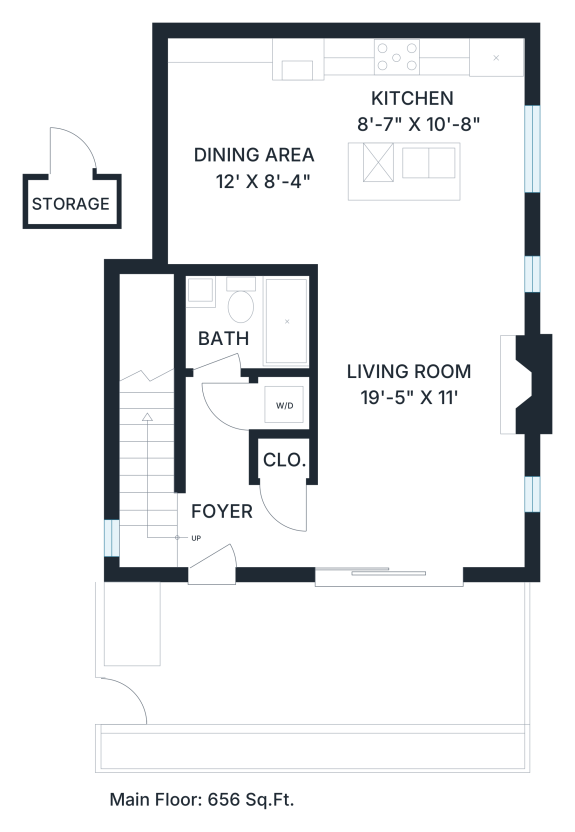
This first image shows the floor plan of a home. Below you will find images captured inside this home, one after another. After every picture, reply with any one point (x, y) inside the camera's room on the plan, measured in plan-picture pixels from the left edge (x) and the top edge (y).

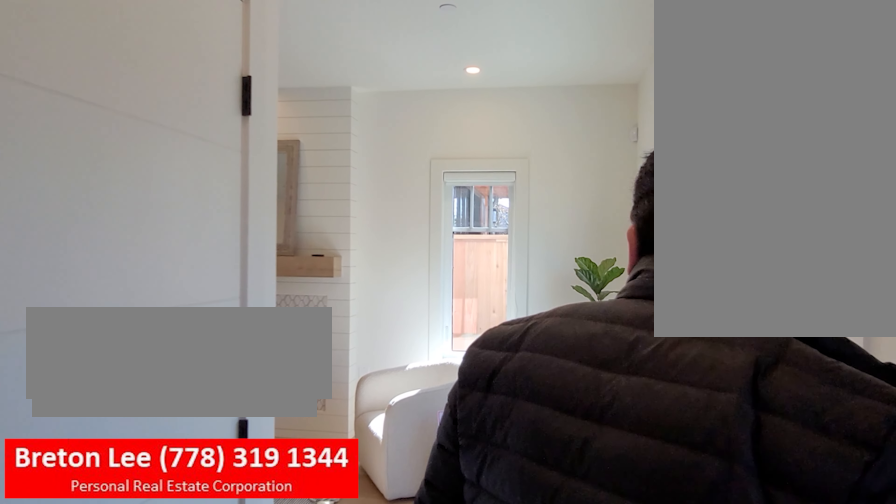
(405, 449)
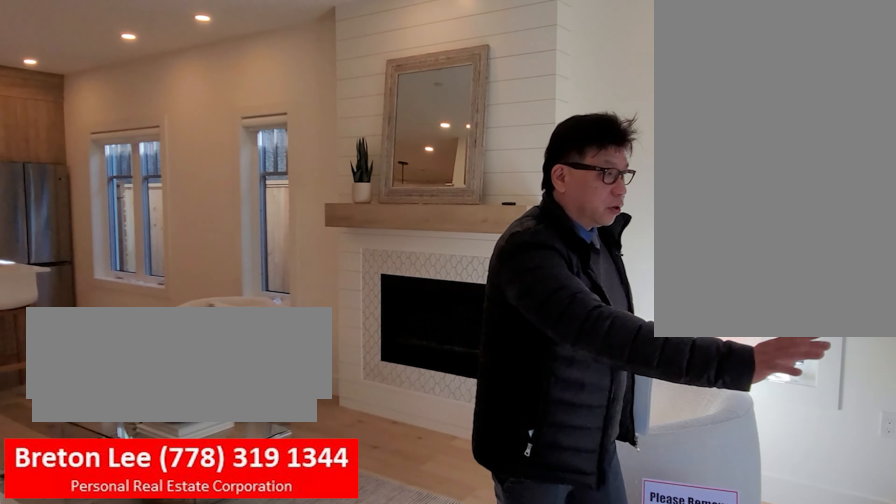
(405, 449)
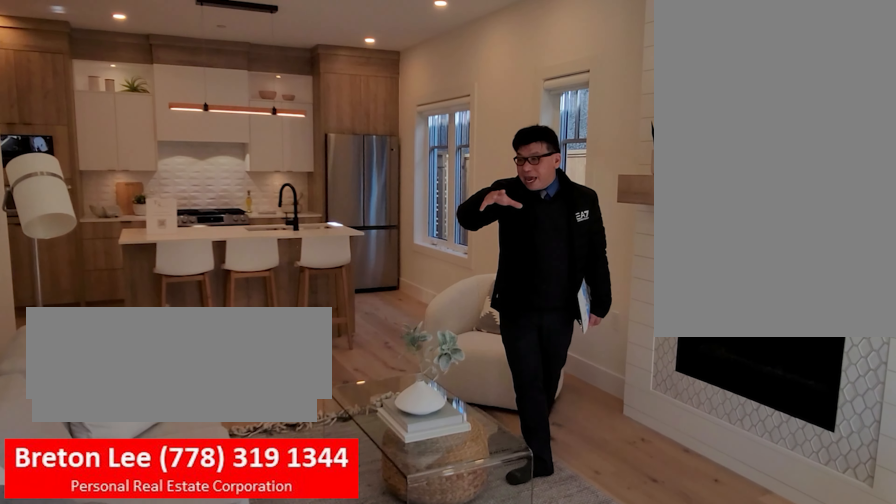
(405, 449)
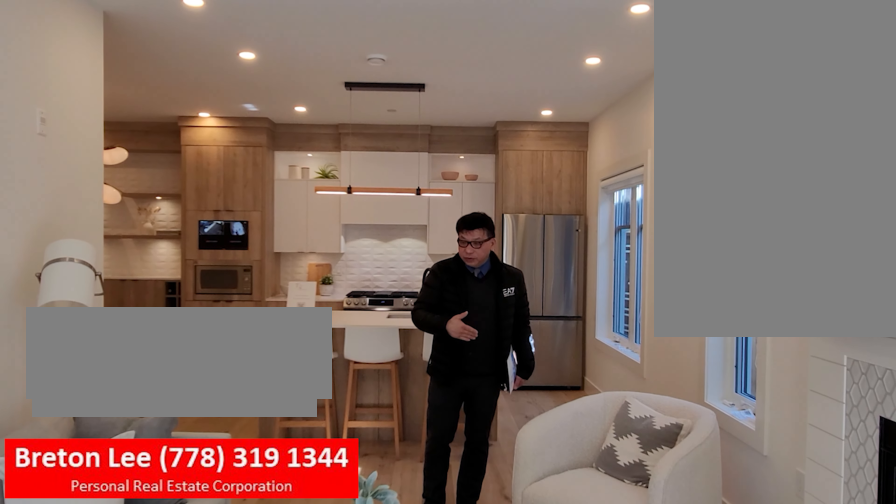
(405, 449)
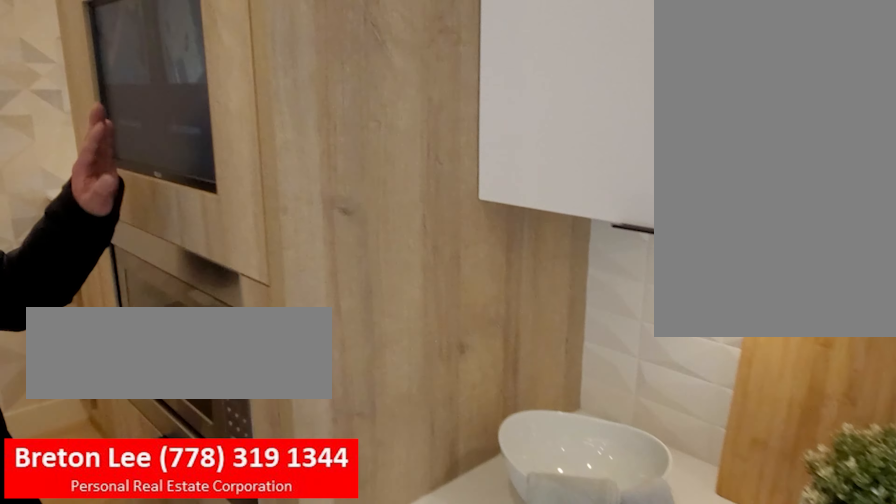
(491, 160)
